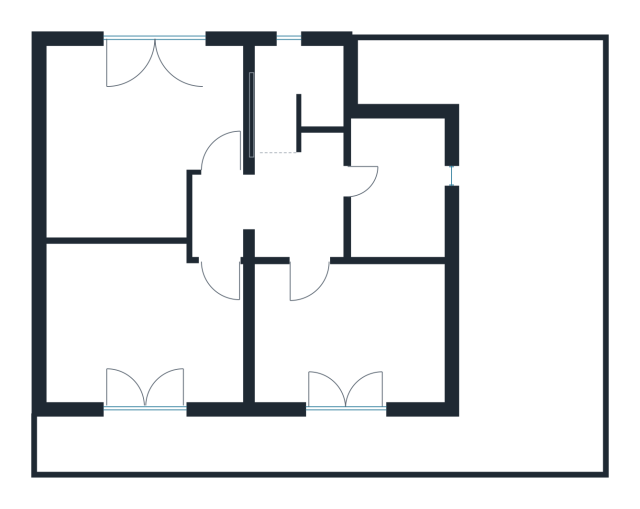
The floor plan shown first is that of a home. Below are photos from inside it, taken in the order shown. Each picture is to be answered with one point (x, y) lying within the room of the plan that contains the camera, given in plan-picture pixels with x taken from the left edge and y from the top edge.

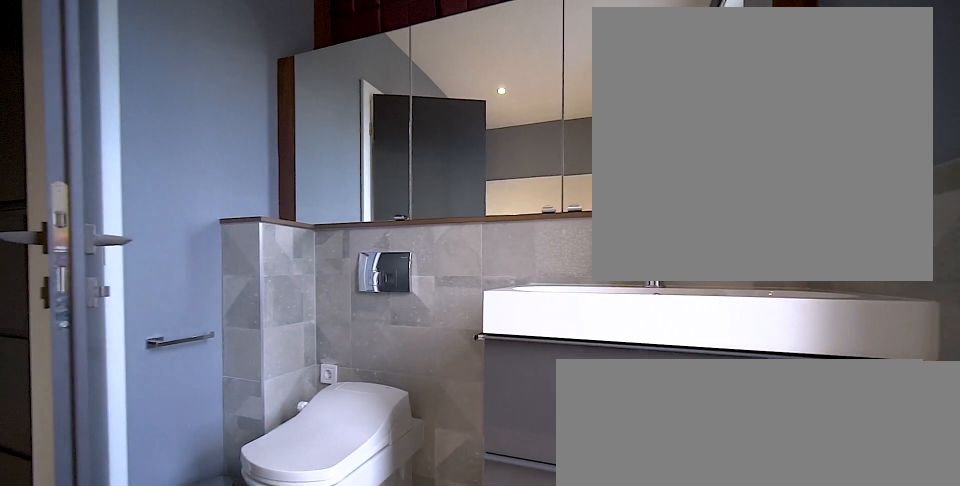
(402, 193)
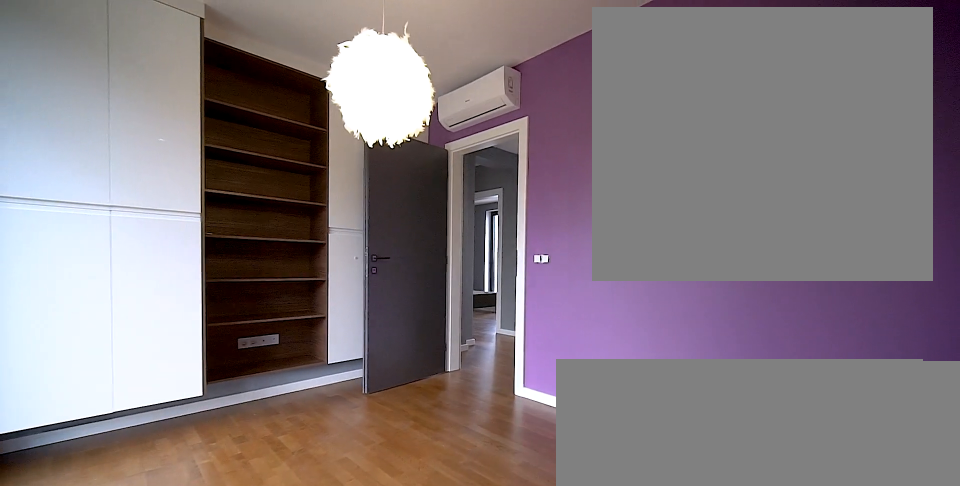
(347, 331)
